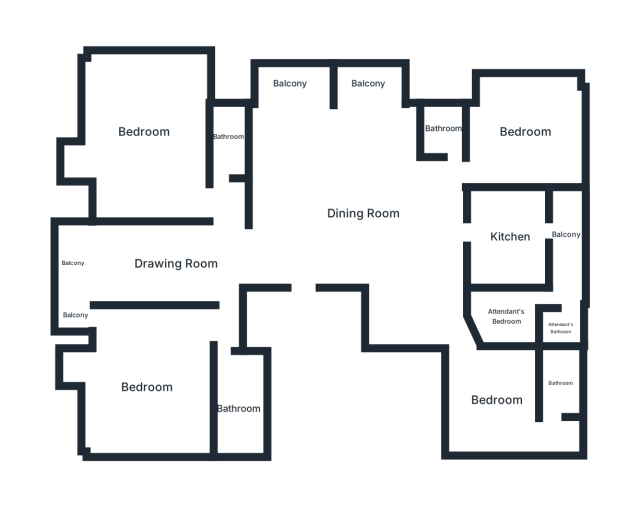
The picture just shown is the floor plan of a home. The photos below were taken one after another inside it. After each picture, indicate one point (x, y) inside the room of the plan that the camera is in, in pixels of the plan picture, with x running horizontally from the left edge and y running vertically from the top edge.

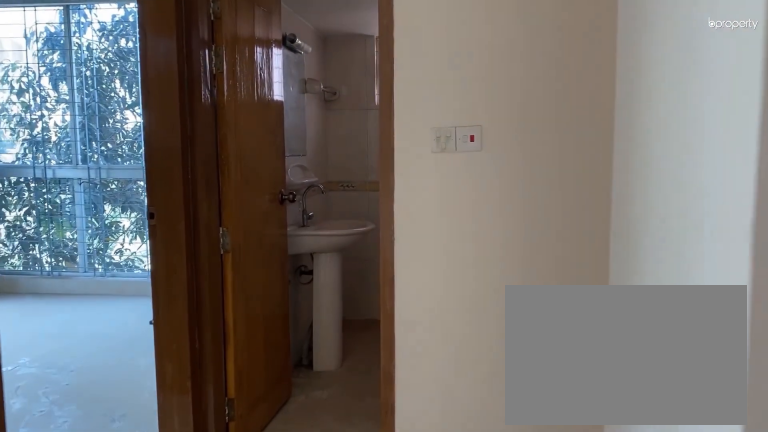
(208, 229)
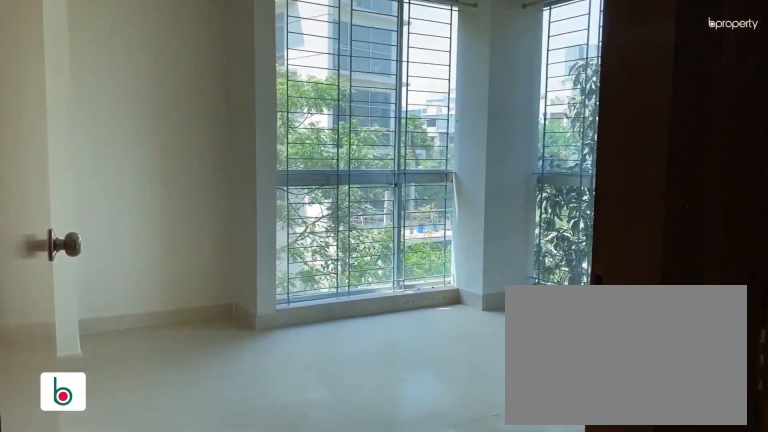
(143, 129)
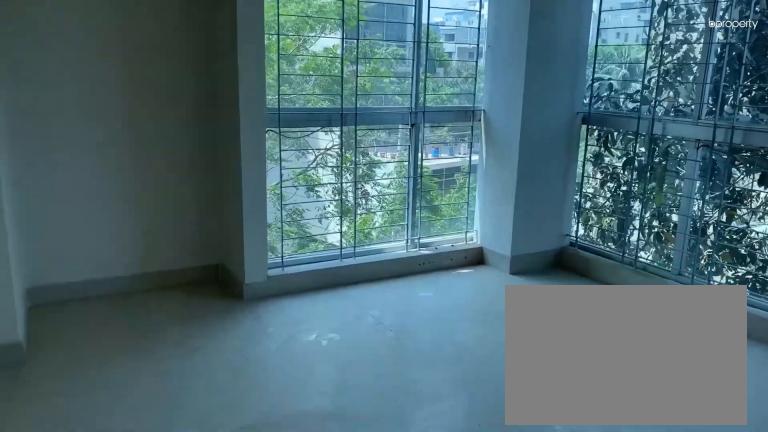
(143, 129)
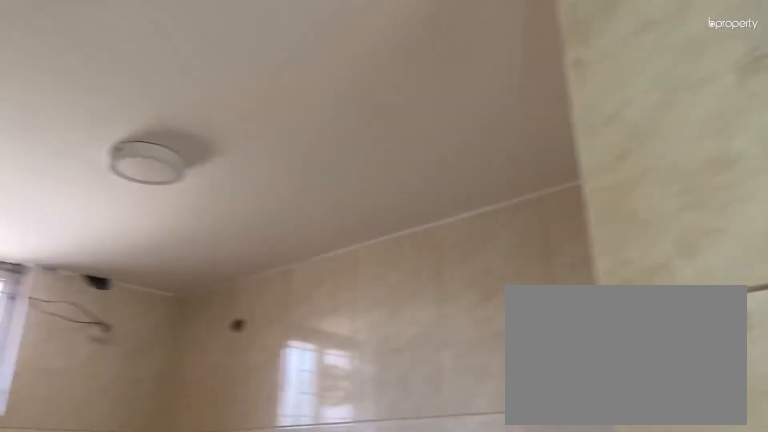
(230, 137)
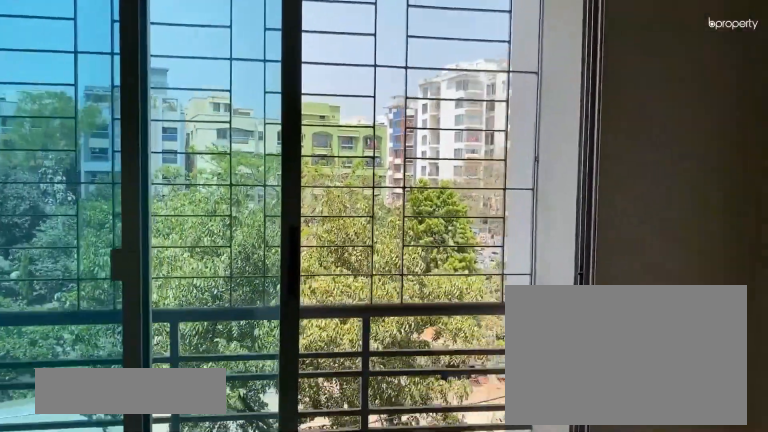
(366, 116)
